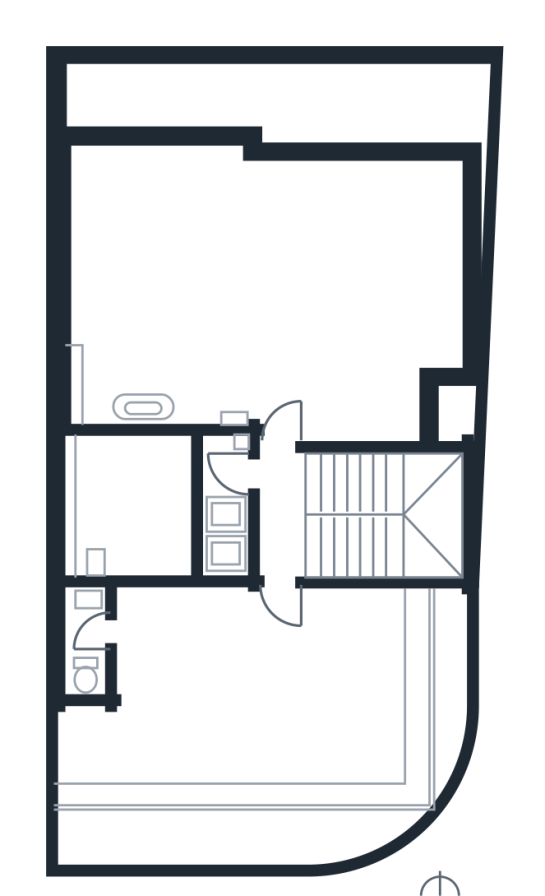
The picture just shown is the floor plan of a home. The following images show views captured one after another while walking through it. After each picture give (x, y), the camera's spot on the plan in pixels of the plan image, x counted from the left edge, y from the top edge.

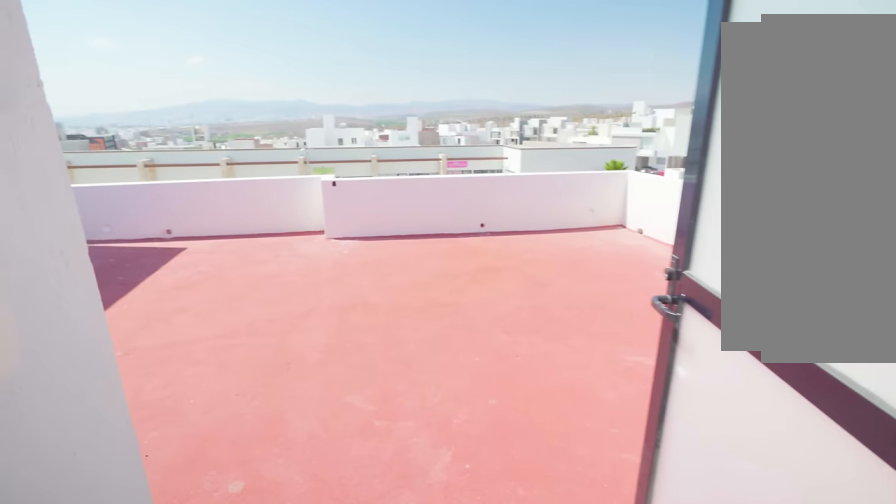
(277, 472)
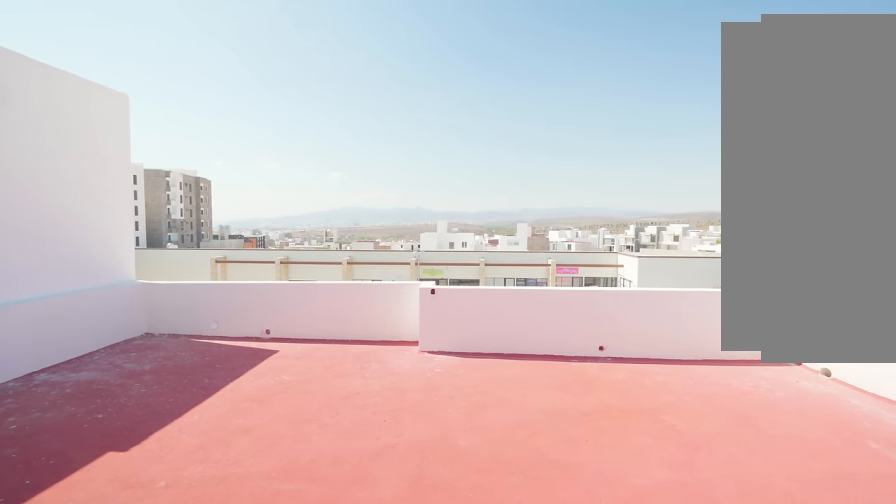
(283, 408)
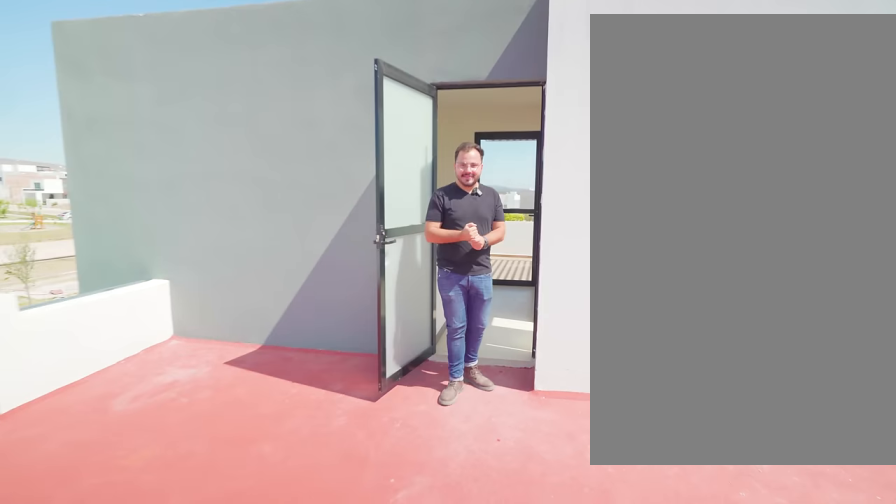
(192, 217)
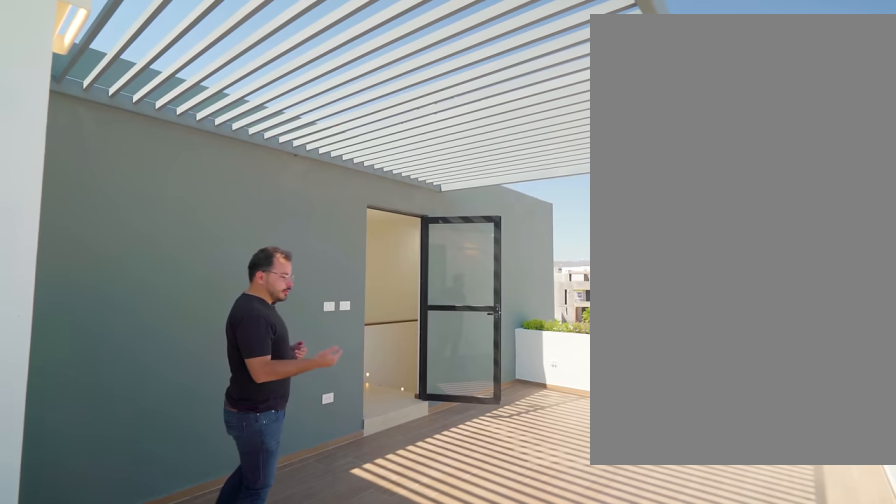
(86, 780)
